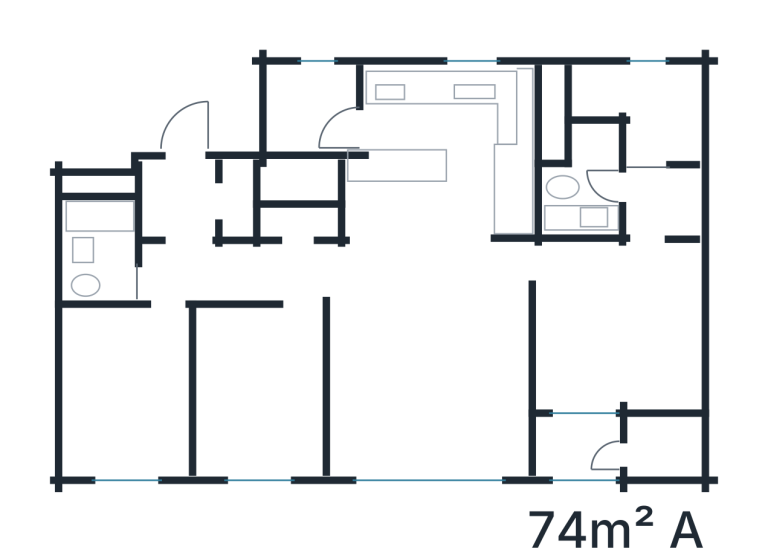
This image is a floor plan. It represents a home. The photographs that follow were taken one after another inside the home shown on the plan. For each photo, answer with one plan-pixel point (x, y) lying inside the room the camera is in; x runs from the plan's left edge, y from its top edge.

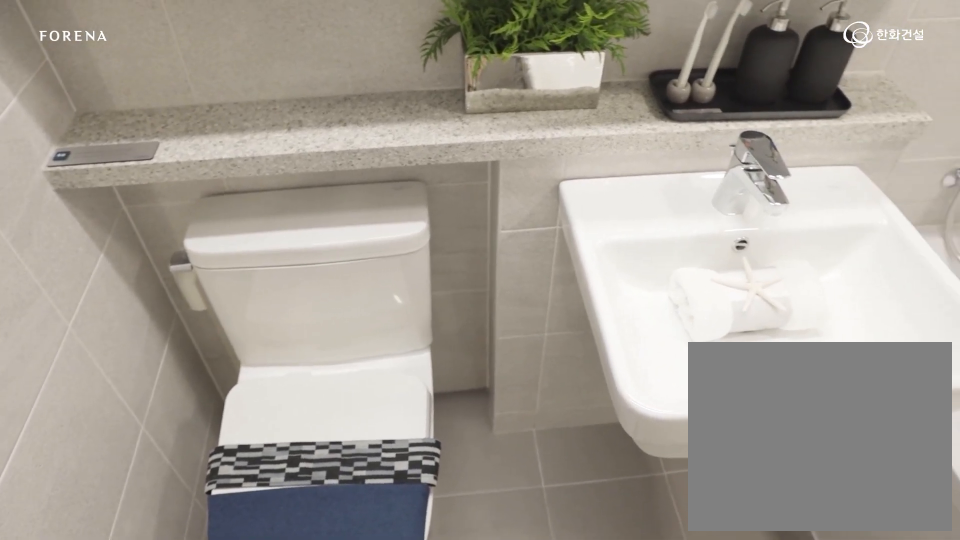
(129, 278)
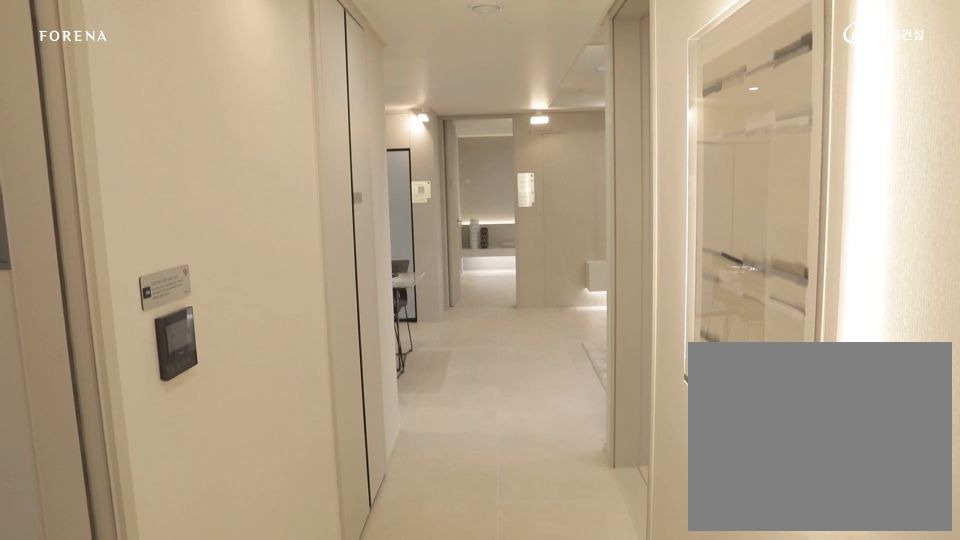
(273, 272)
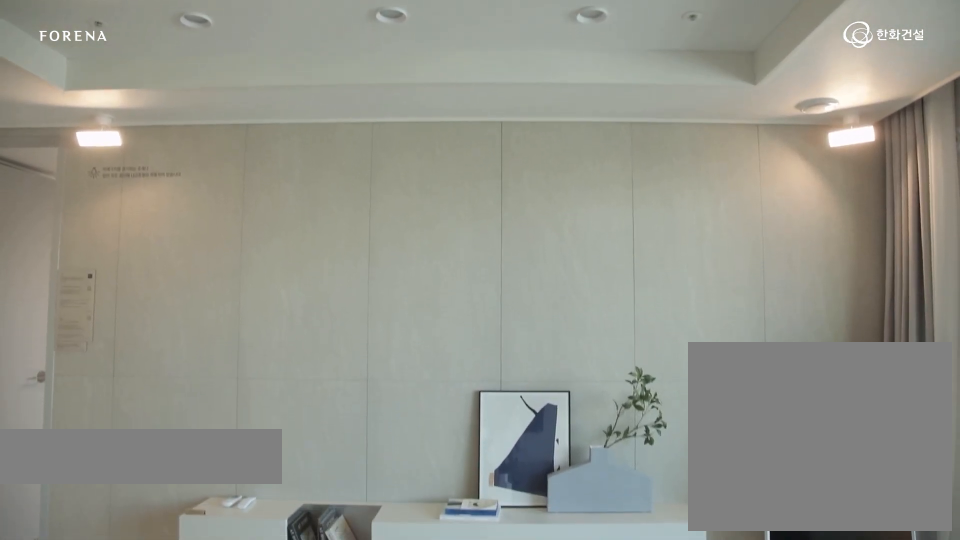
(435, 370)
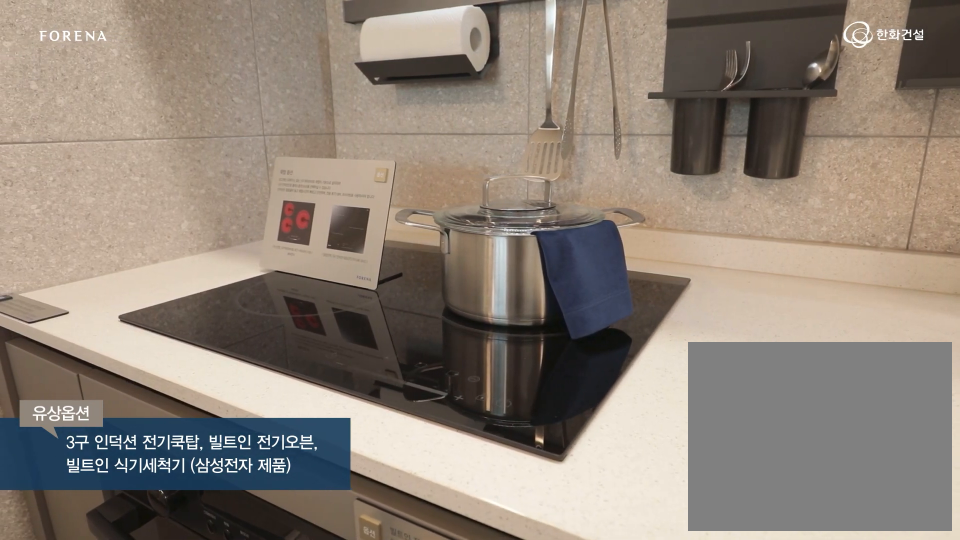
(422, 215)
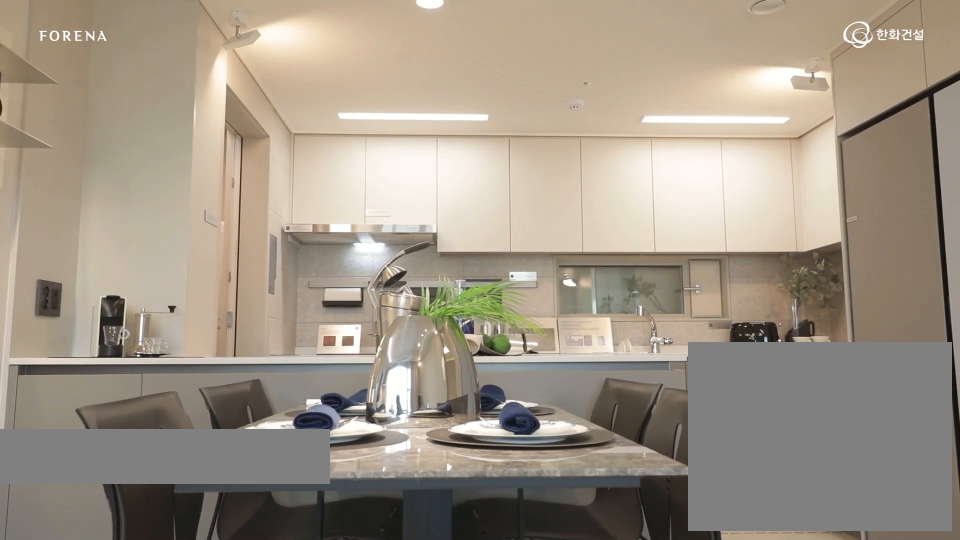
(422, 215)
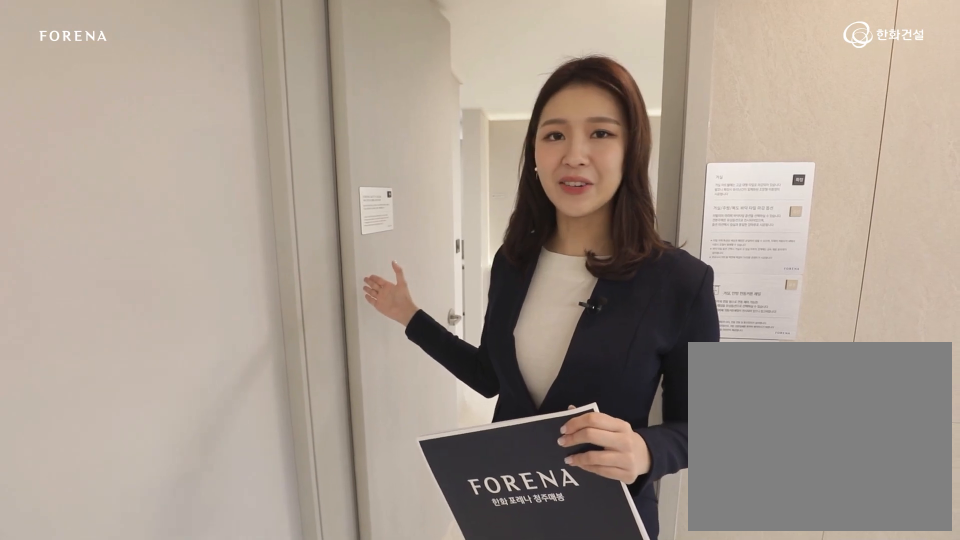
(620, 316)
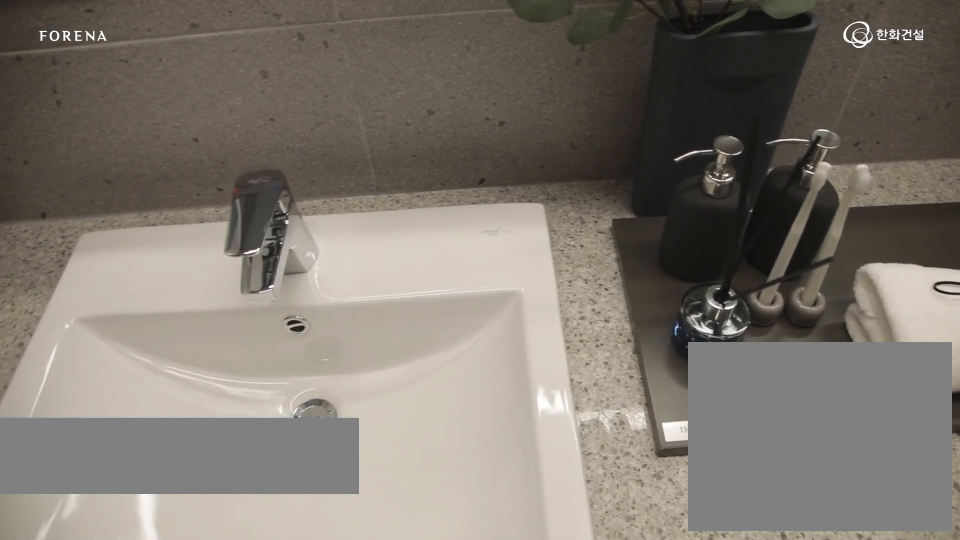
(610, 188)
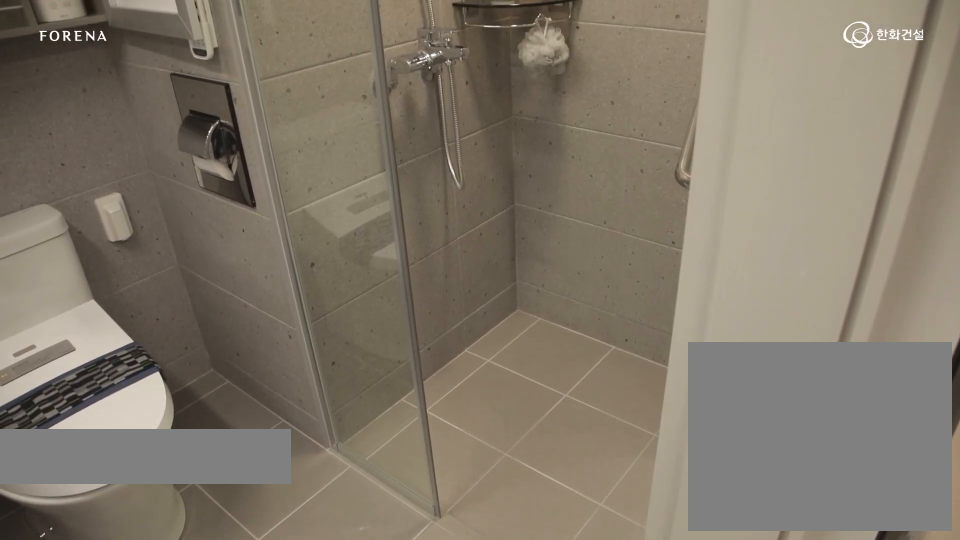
(609, 188)
